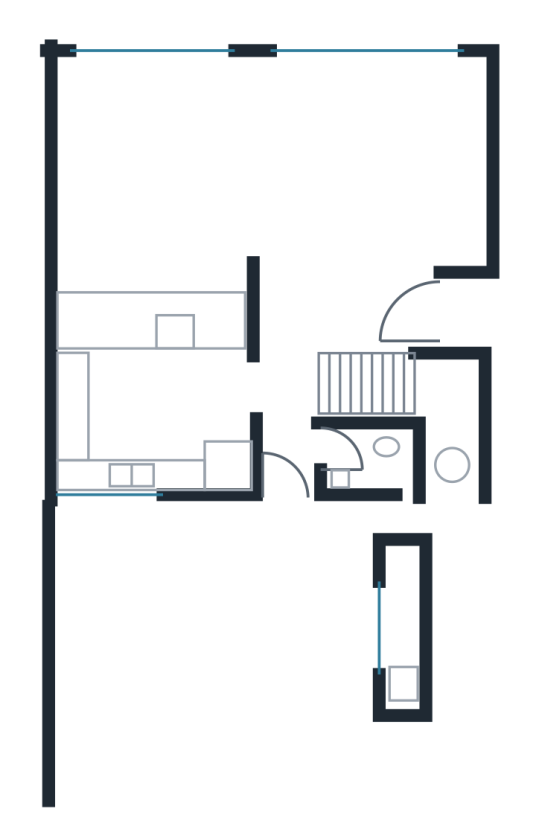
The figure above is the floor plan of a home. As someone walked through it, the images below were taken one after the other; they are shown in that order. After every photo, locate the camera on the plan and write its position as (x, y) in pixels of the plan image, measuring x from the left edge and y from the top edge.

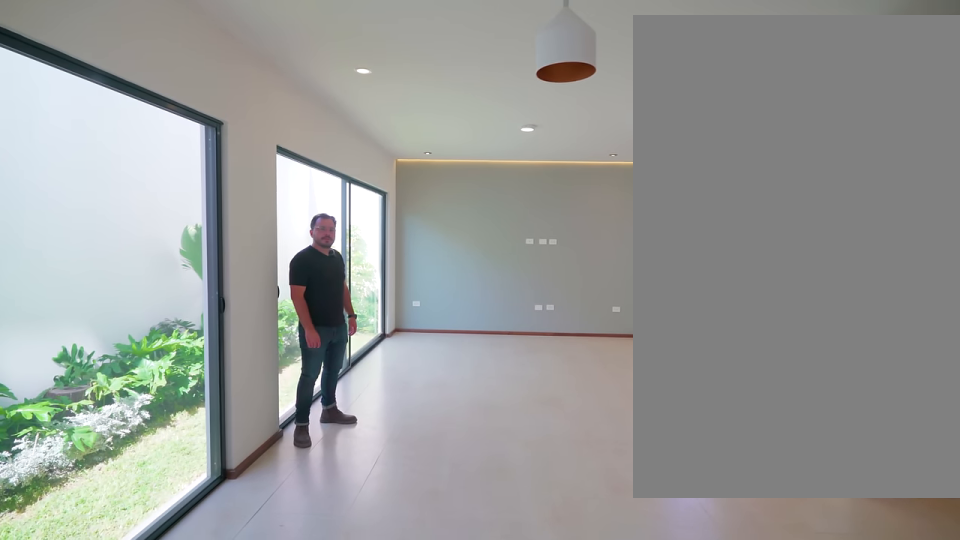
(144, 121)
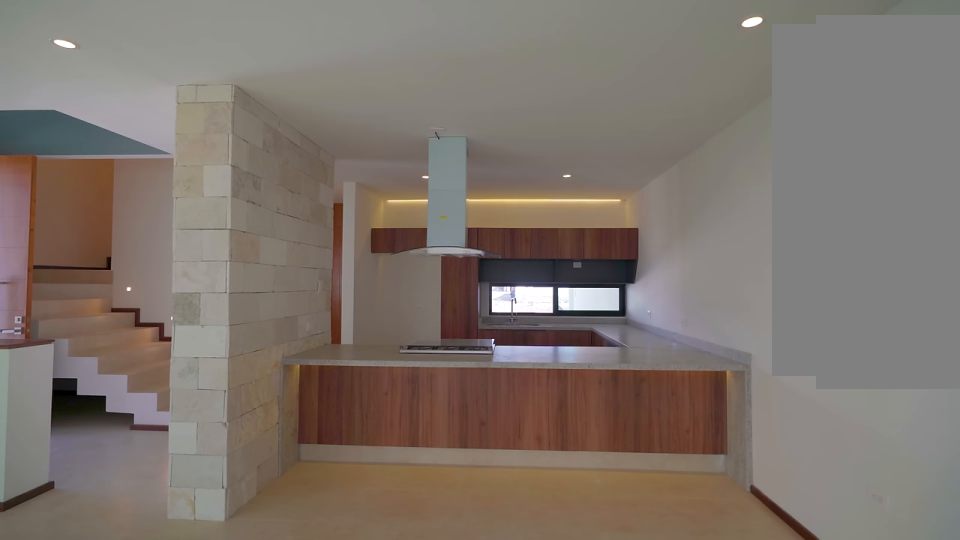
(171, 216)
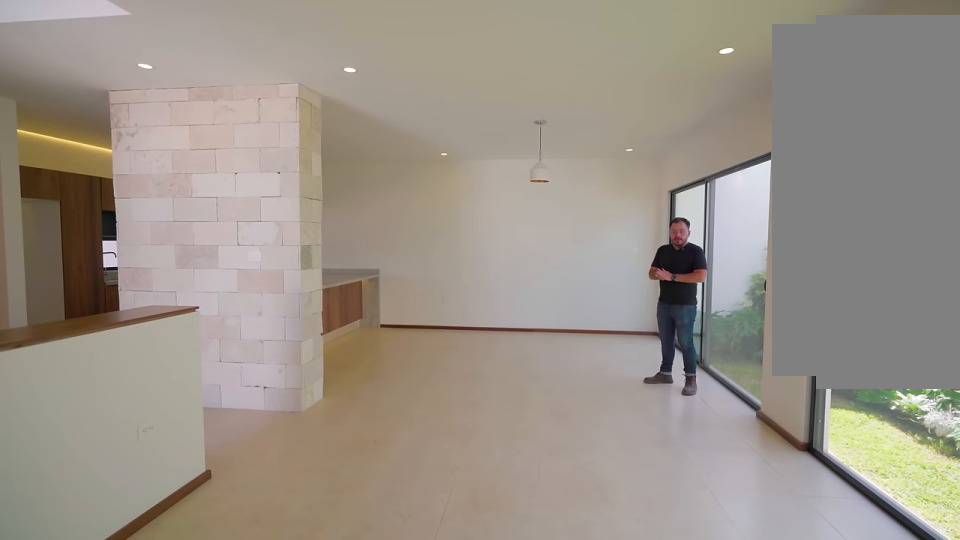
(450, 172)
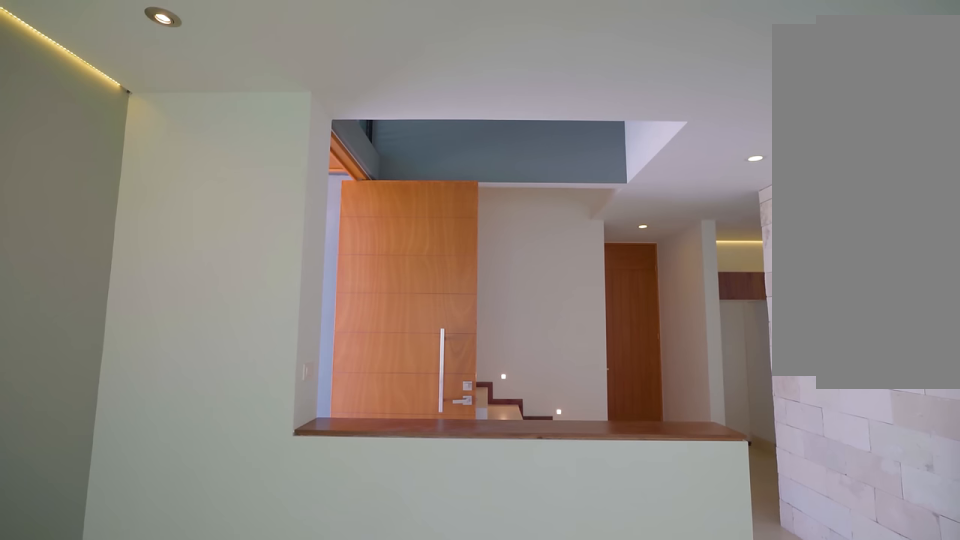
(370, 143)
